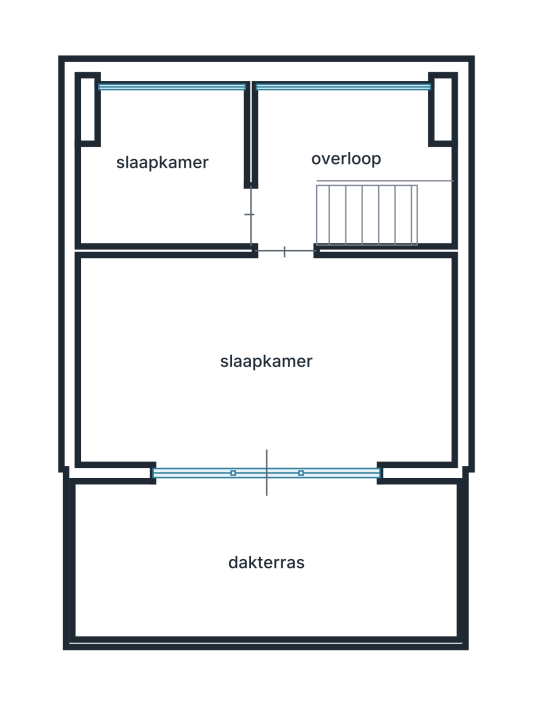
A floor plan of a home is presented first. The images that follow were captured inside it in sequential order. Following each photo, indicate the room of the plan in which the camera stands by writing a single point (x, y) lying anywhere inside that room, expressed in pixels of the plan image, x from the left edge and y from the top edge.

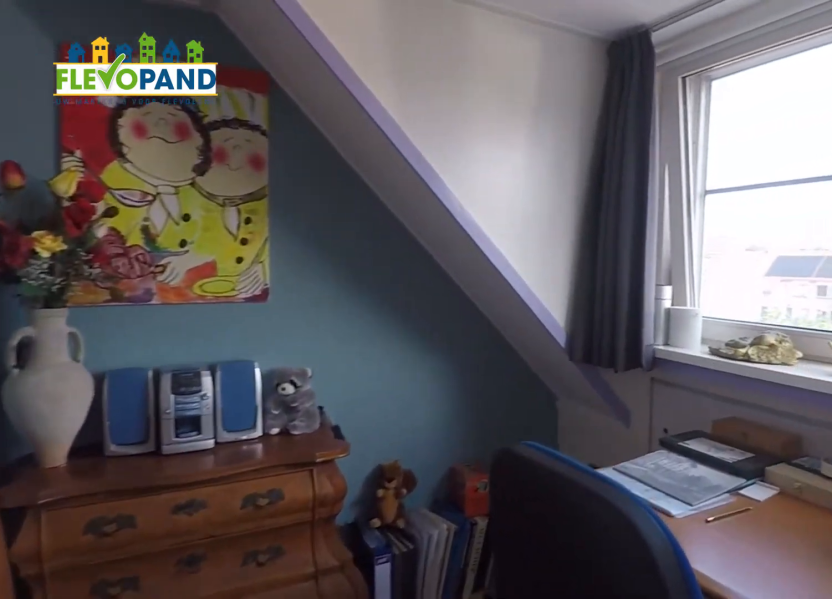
(166, 170)
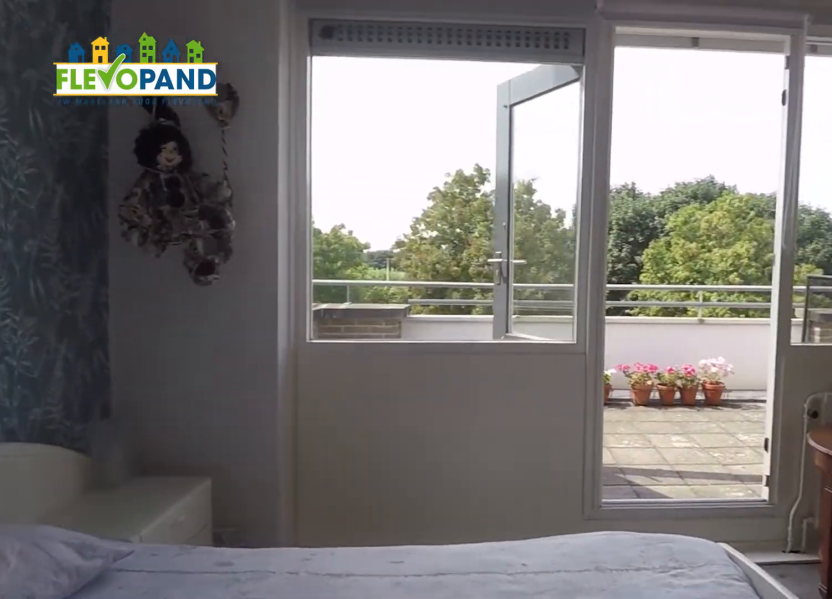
(266, 360)
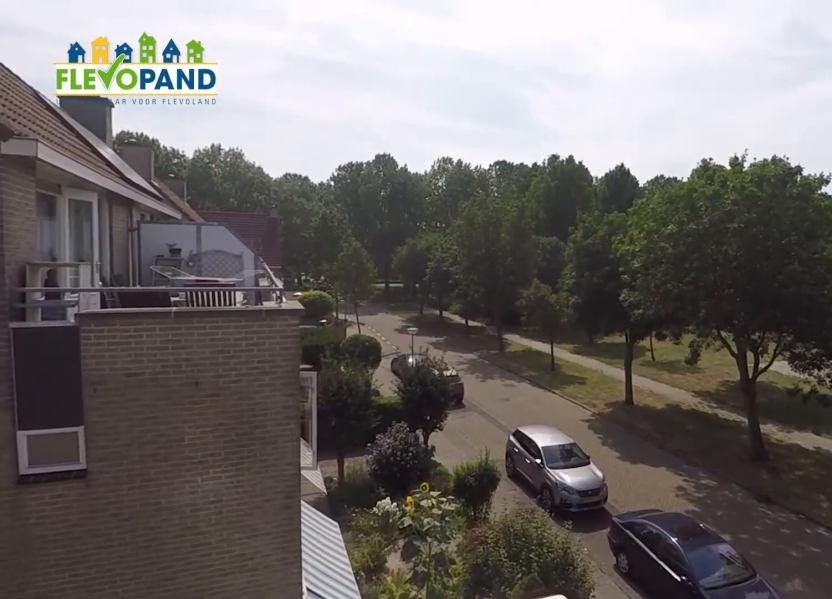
(265, 561)
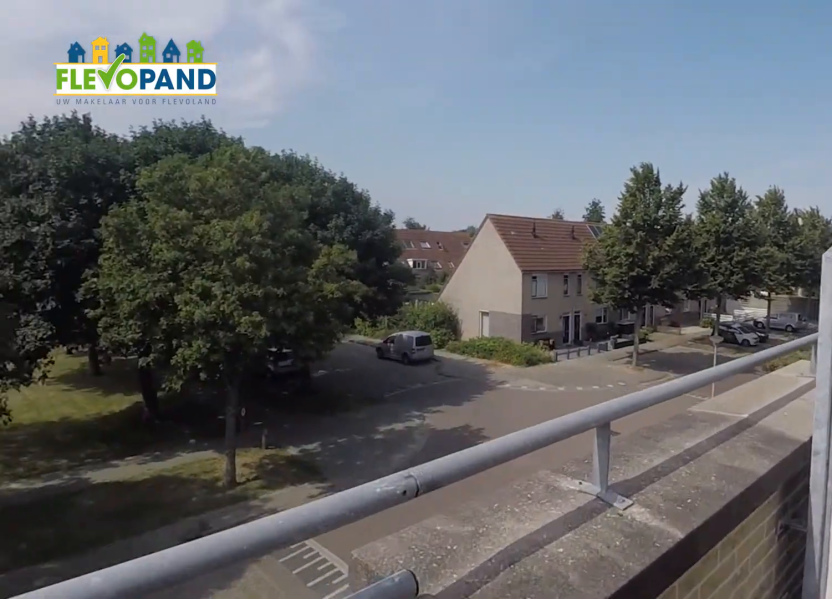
(265, 561)
